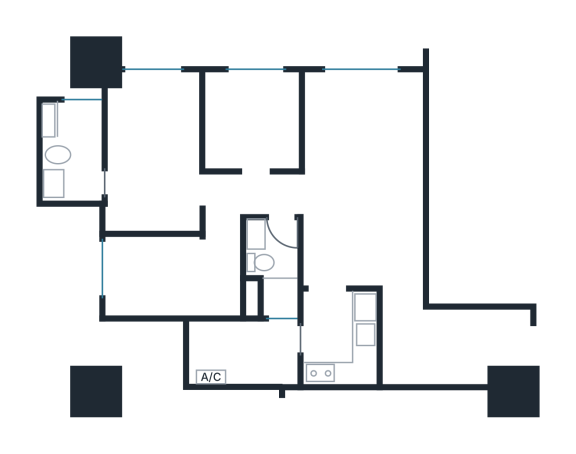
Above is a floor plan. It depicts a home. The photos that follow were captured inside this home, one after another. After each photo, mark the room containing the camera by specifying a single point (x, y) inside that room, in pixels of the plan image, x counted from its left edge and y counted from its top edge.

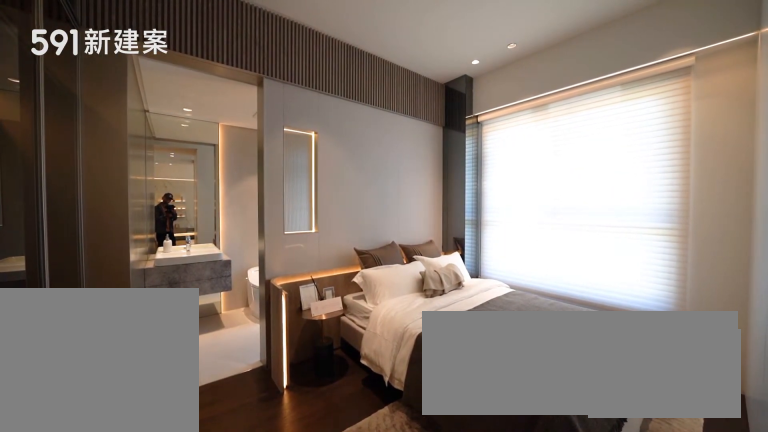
(152, 149)
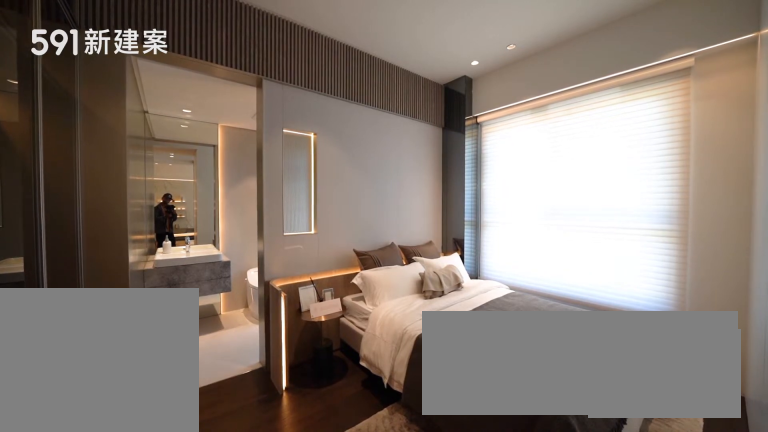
(152, 149)
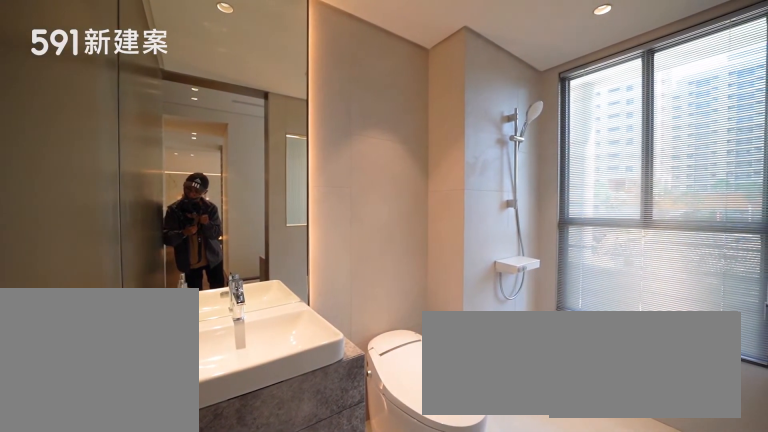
(71, 151)
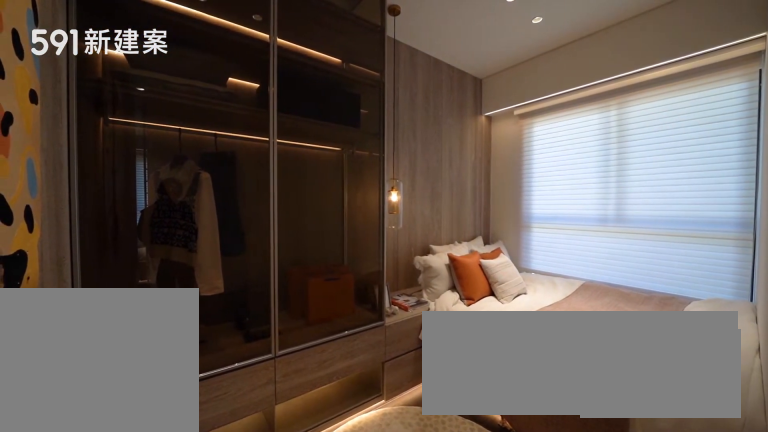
(174, 274)
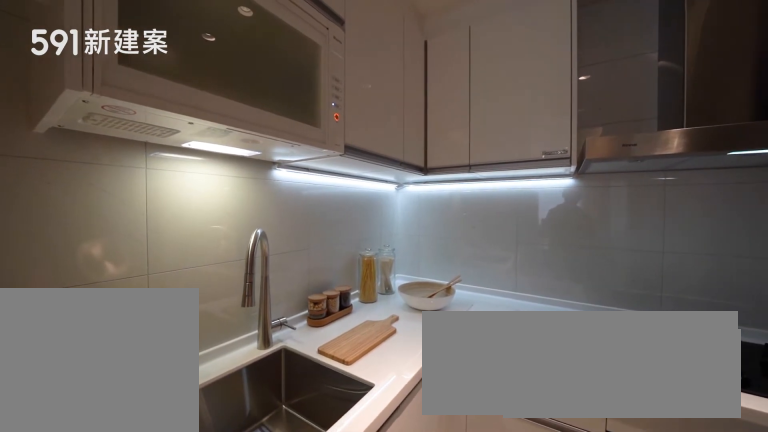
(341, 342)
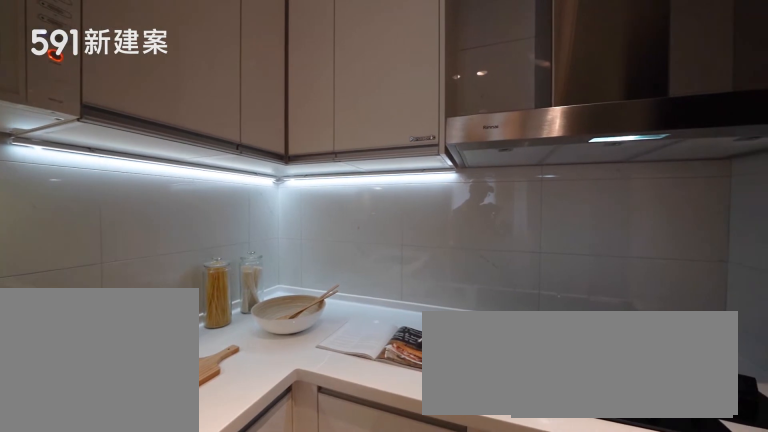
(341, 342)
